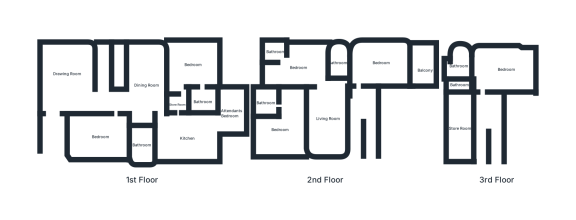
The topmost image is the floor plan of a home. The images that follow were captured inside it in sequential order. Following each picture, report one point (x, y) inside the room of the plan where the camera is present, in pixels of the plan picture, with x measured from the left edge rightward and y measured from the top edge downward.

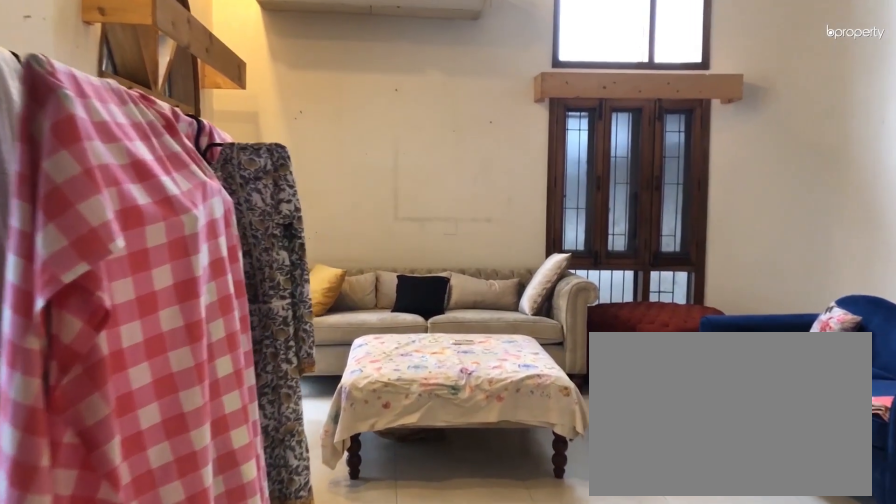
(60, 79)
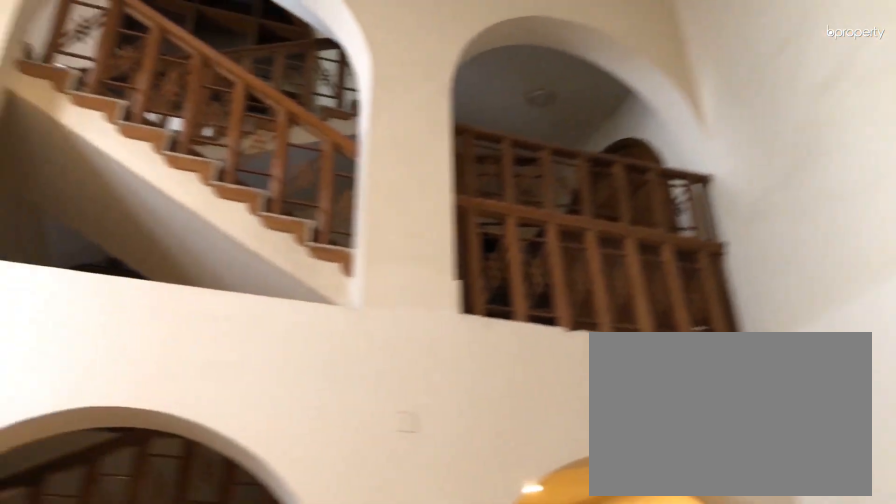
(67, 74)
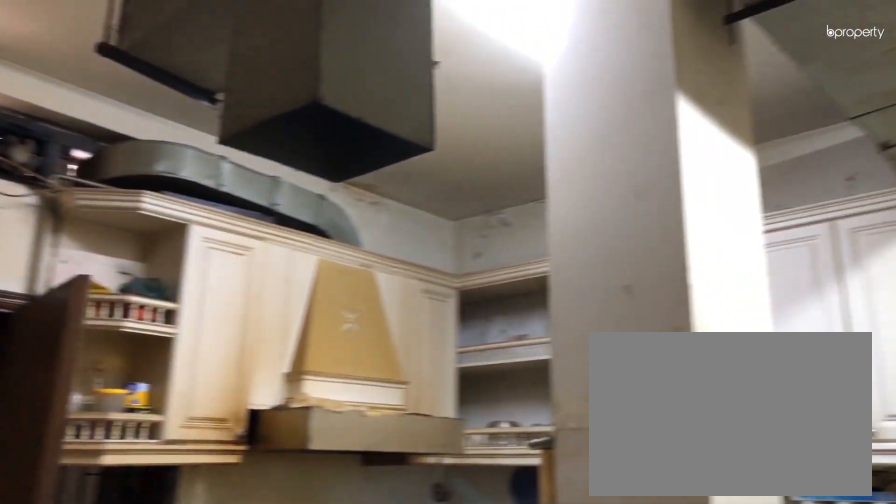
(186, 139)
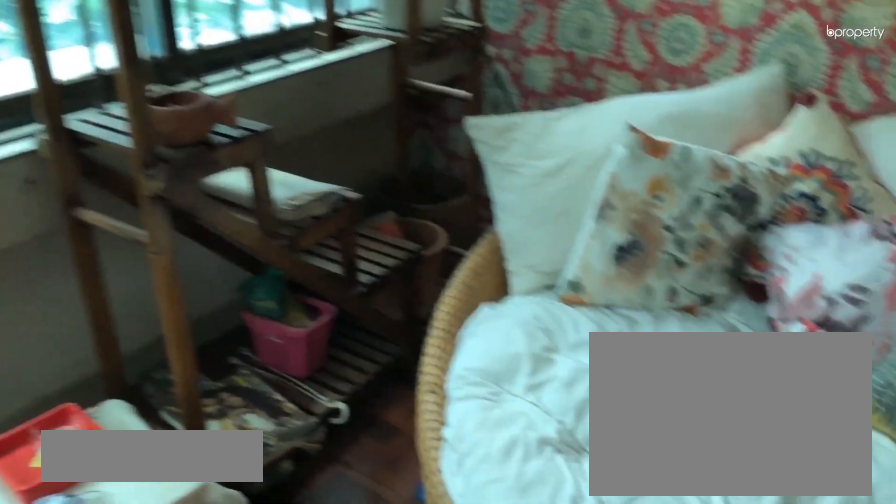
(424, 70)
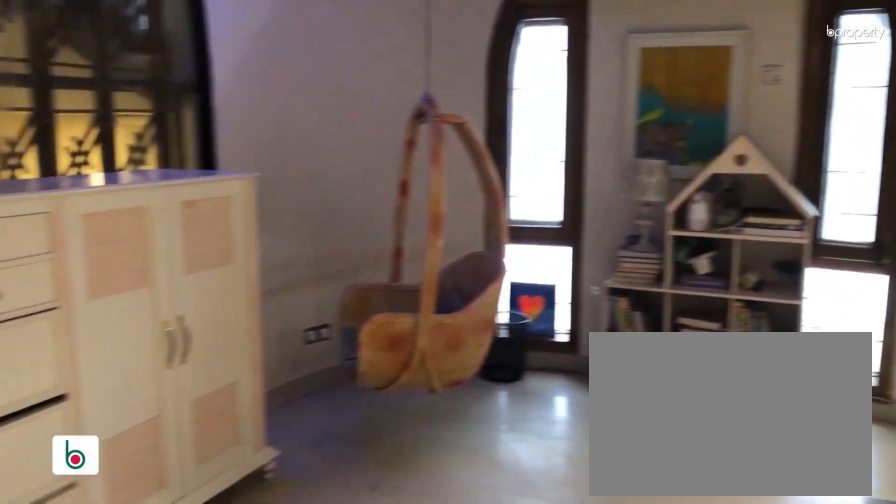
(327, 119)
